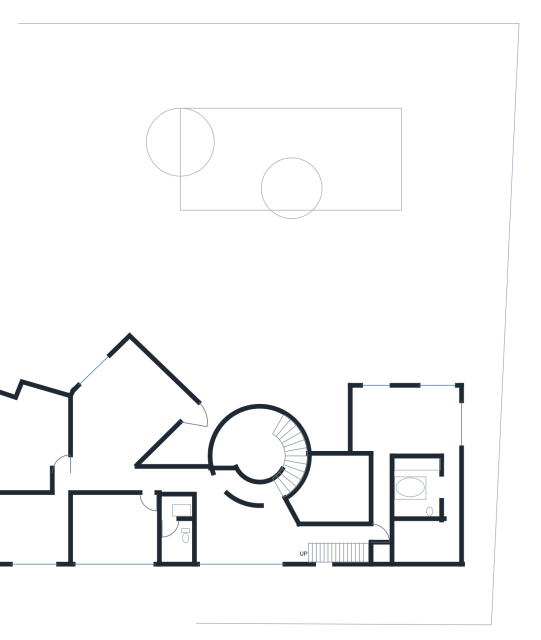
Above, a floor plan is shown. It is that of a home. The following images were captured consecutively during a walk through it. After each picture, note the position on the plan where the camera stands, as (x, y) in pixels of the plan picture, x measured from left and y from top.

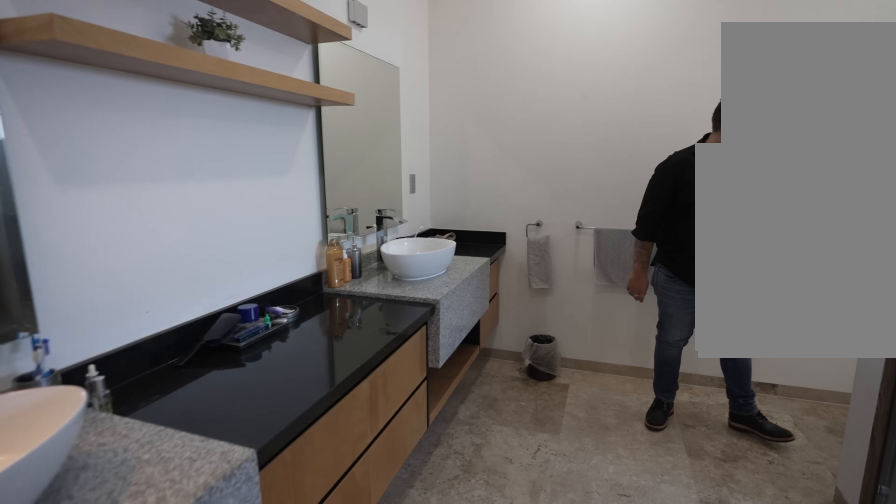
(447, 472)
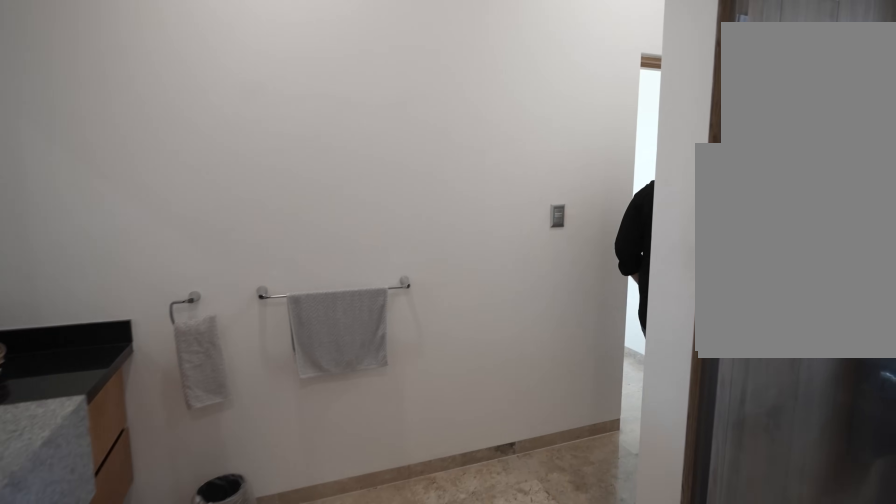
(445, 437)
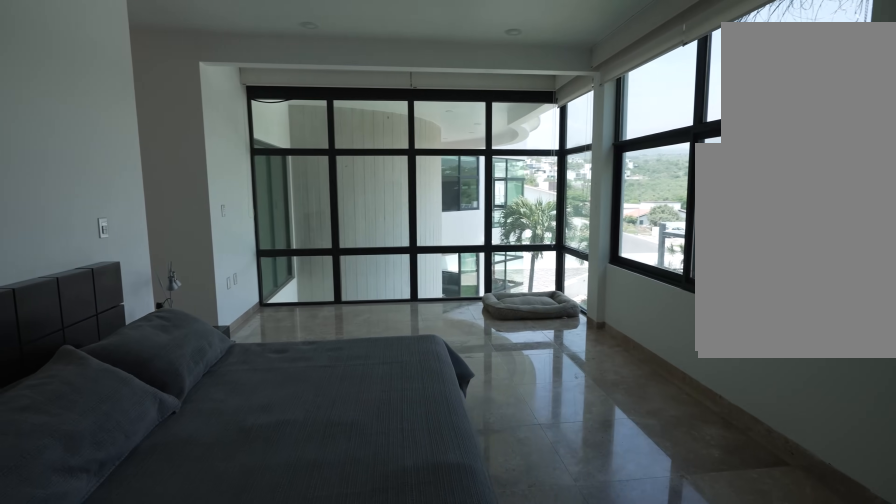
(432, 399)
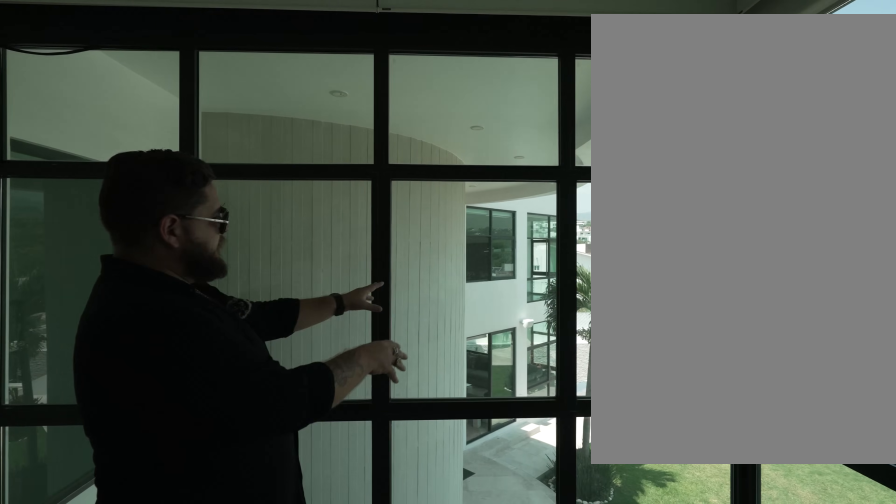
(396, 400)
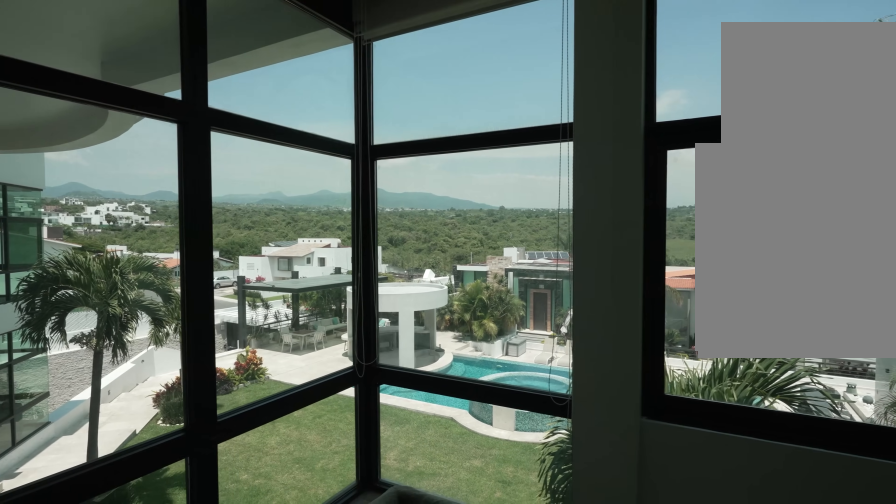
(397, 400)
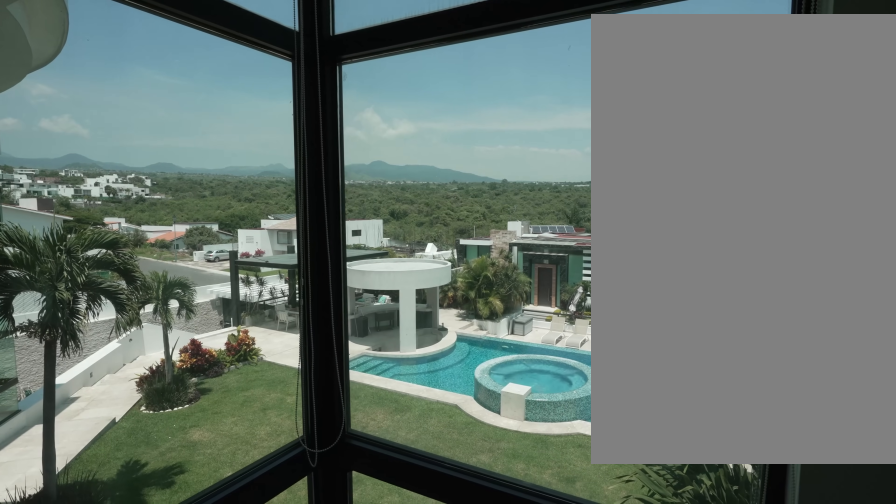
(396, 400)
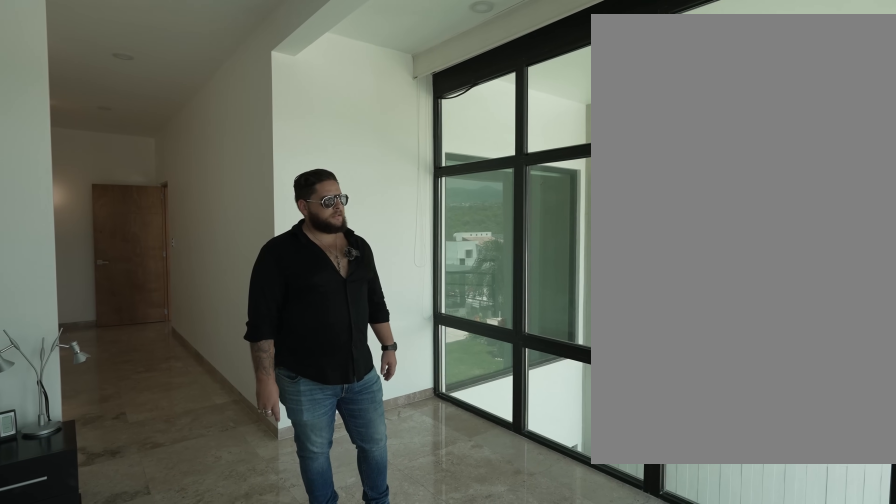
(396, 400)
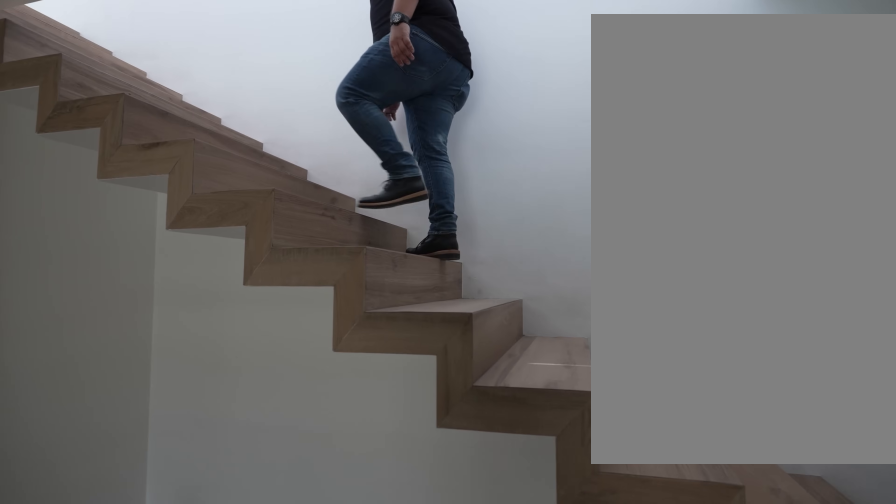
(328, 532)
